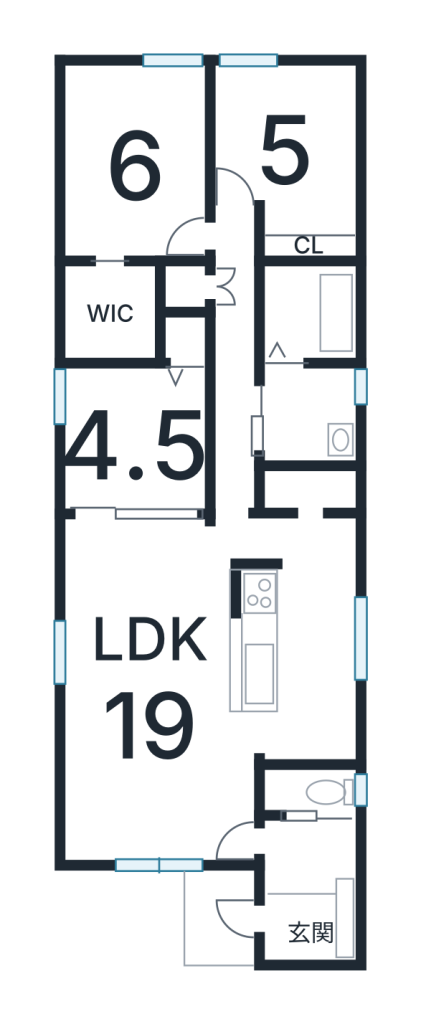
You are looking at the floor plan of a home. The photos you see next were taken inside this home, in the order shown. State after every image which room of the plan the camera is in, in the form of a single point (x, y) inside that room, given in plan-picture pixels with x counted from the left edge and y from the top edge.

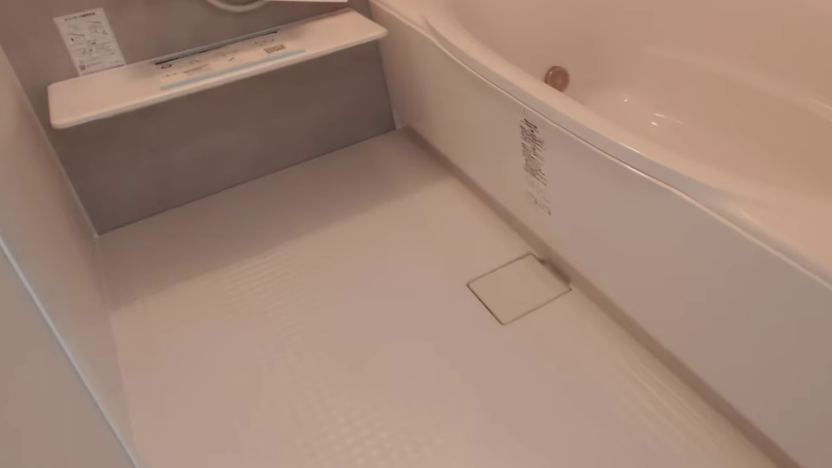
(301, 317)
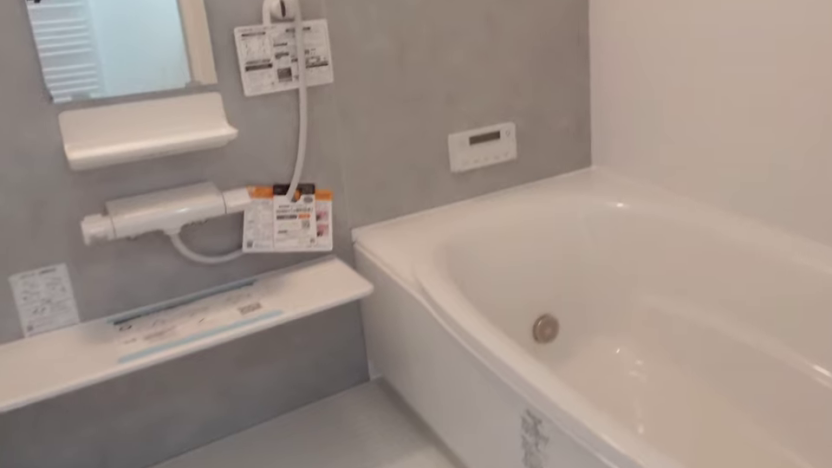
(301, 317)
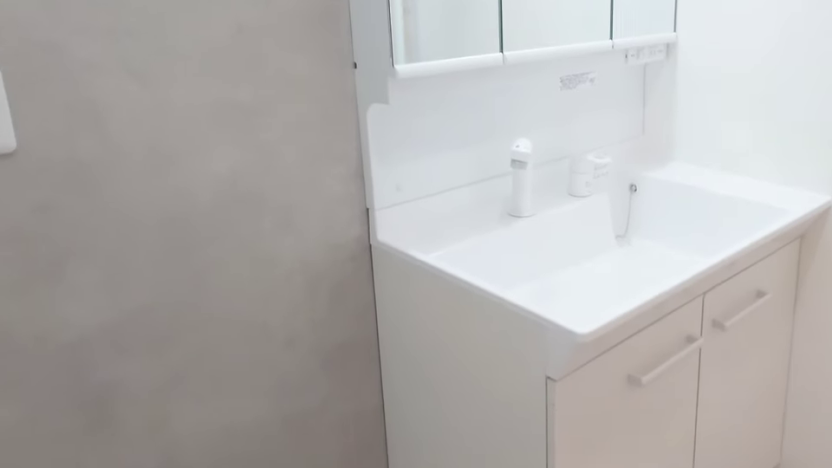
(307, 420)
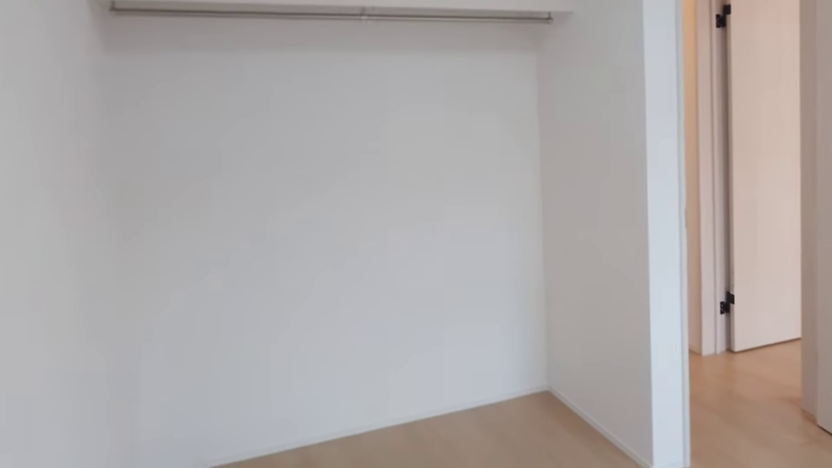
(274, 170)
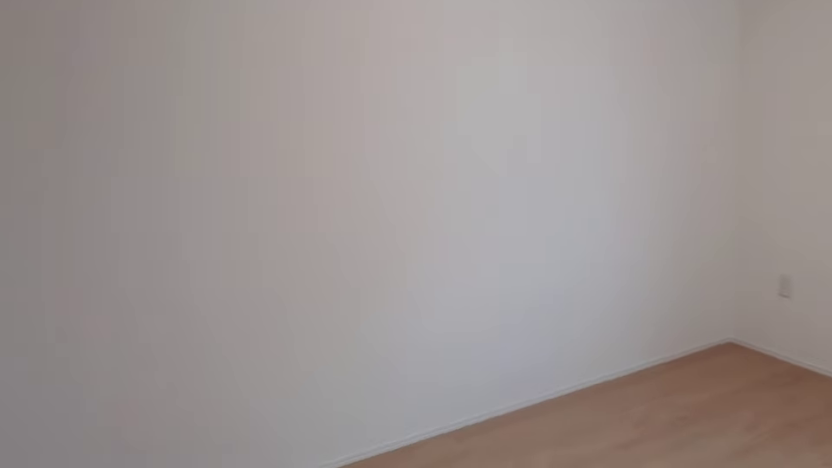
(128, 192)
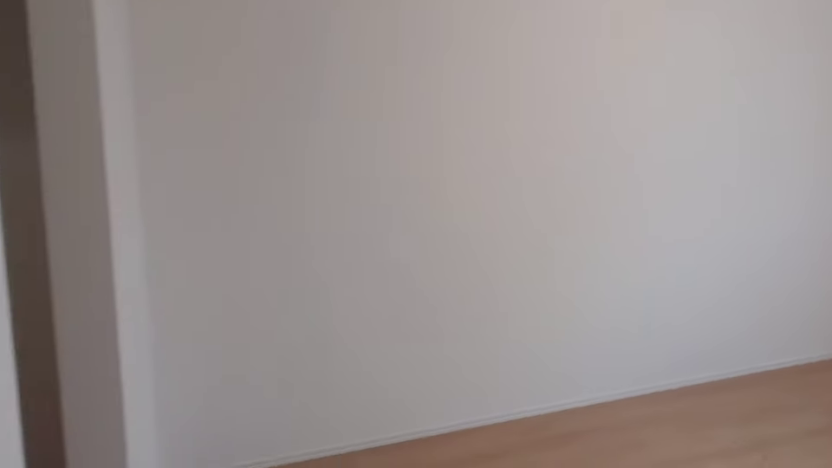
(128, 192)
